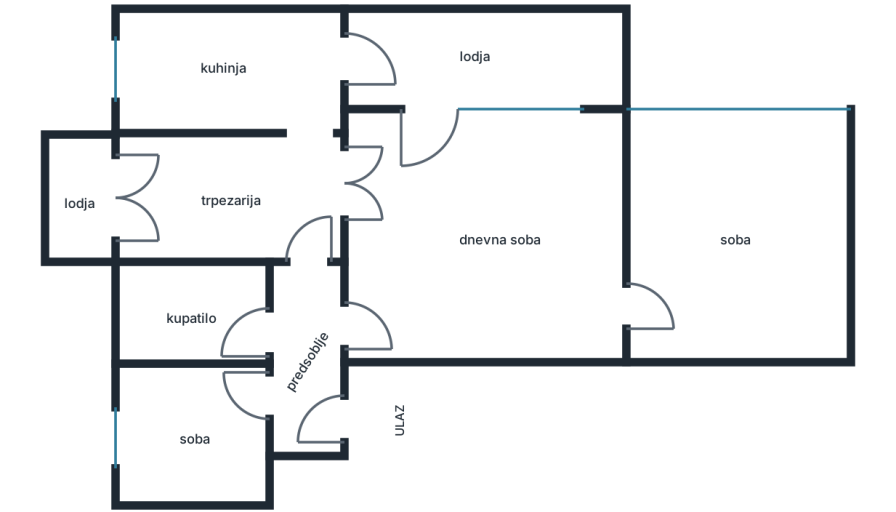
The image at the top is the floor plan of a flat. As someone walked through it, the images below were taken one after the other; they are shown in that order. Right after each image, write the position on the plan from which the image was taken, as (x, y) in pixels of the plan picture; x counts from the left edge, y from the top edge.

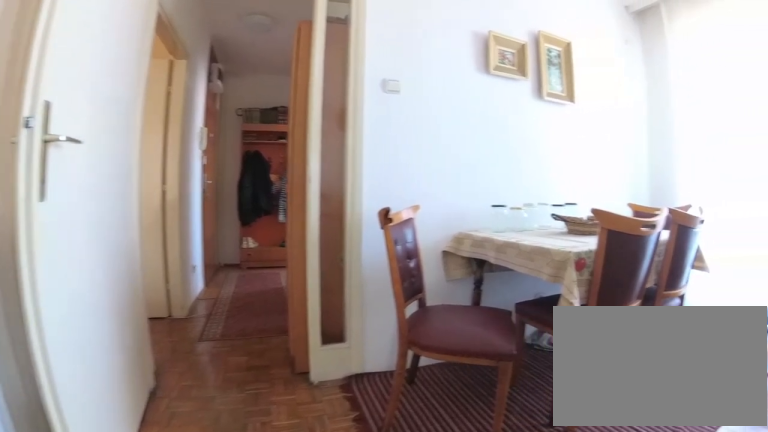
(313, 141)
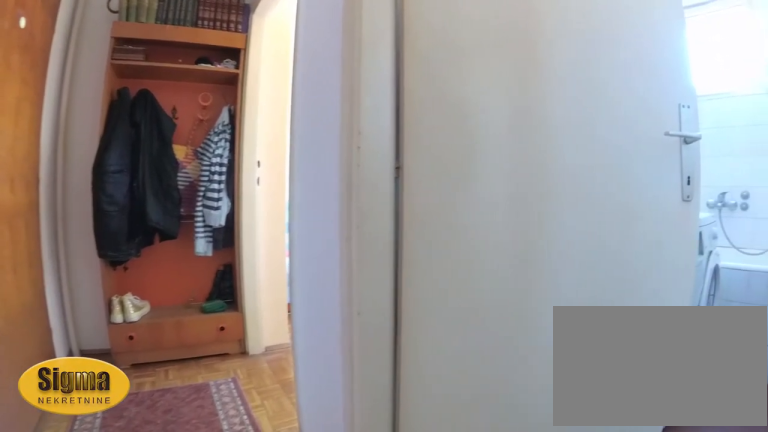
(307, 276)
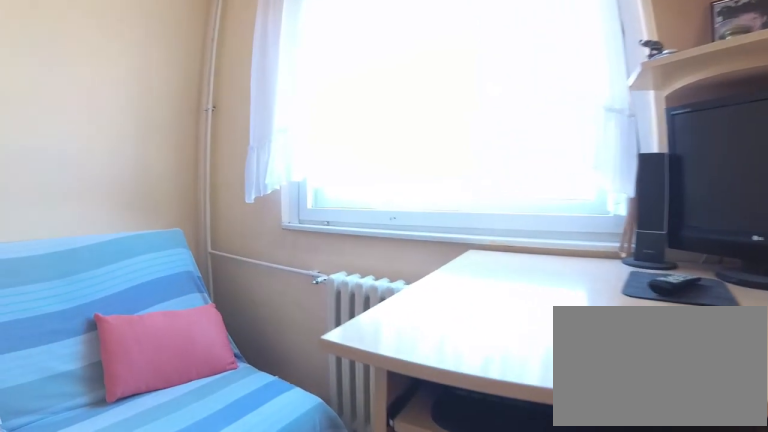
(202, 408)
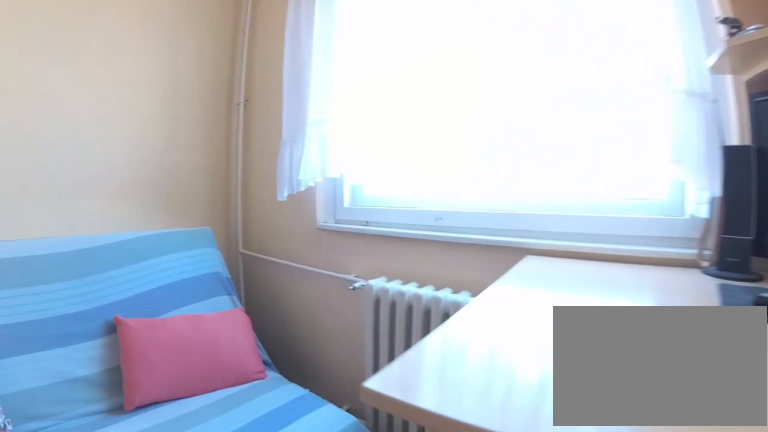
(190, 407)
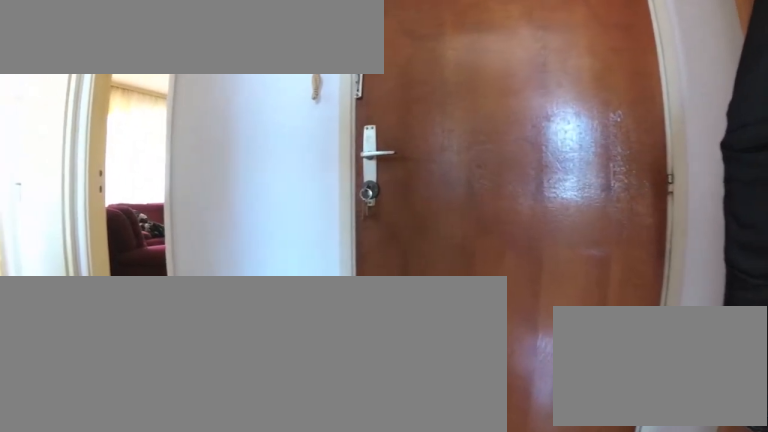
(268, 415)
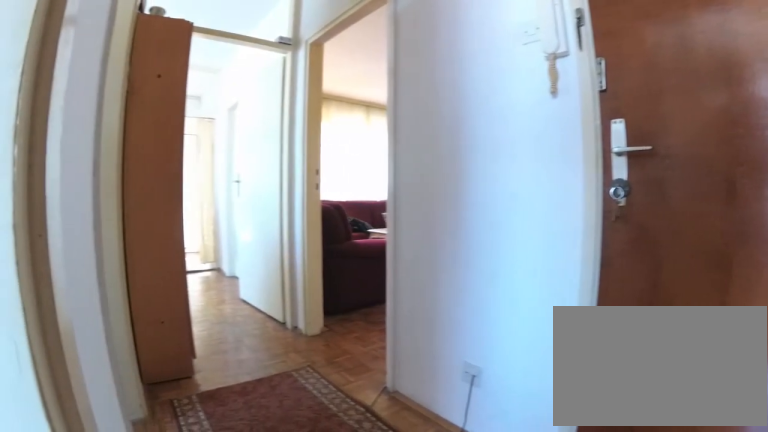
(292, 424)
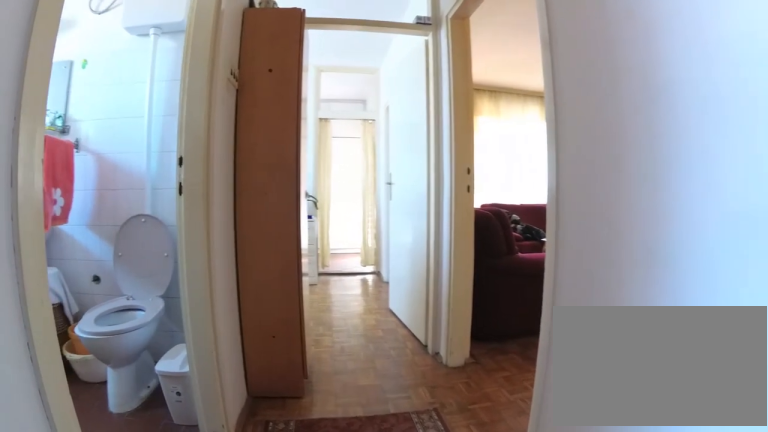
(312, 423)
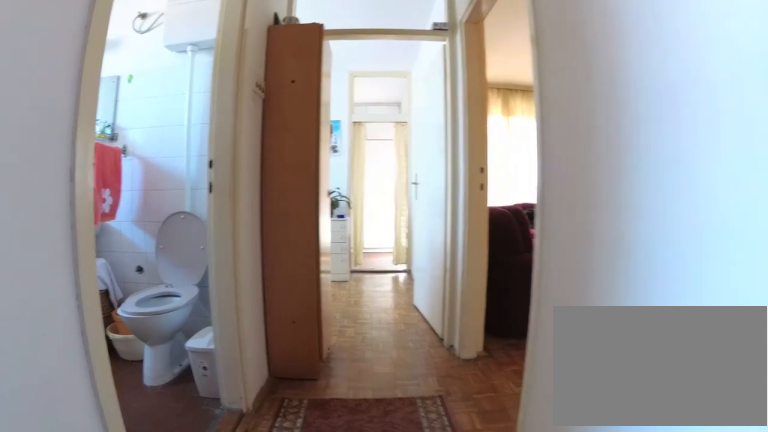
(301, 414)
